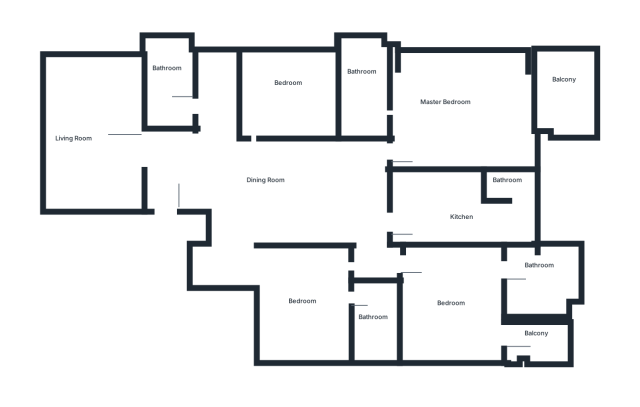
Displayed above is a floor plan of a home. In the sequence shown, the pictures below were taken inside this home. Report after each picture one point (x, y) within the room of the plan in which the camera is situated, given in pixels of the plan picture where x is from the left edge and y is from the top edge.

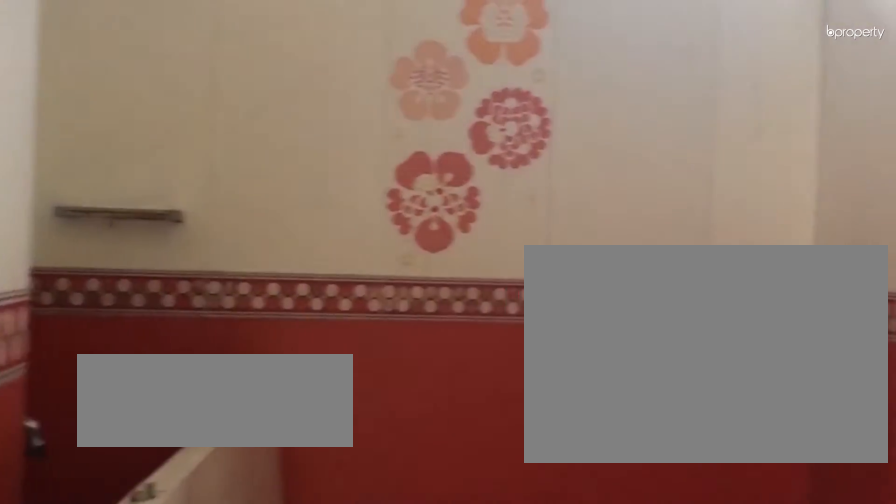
(525, 267)
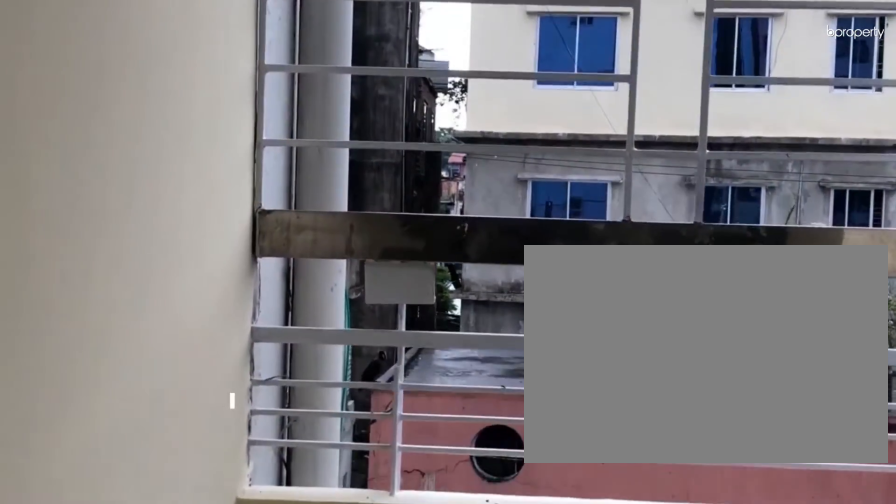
(533, 334)
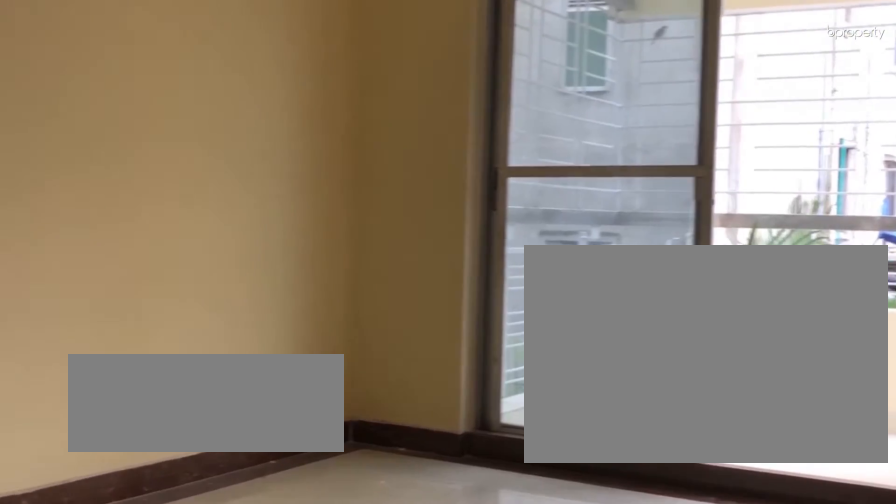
(472, 86)
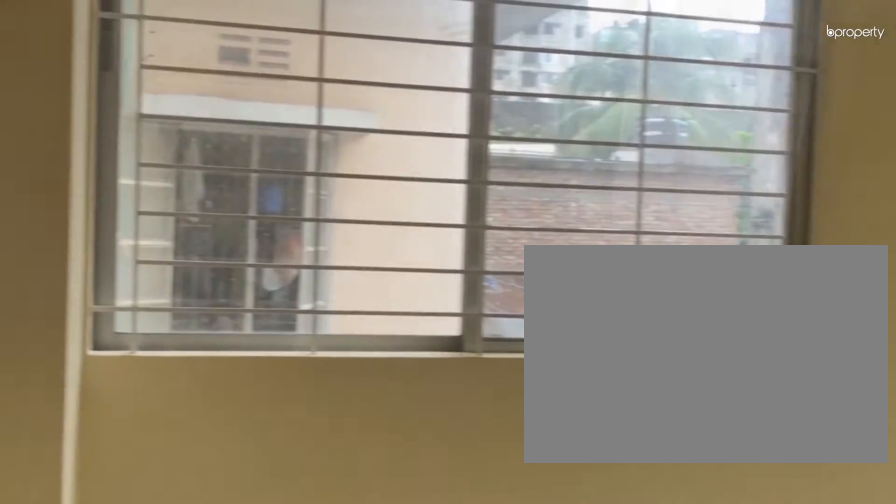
(472, 86)
